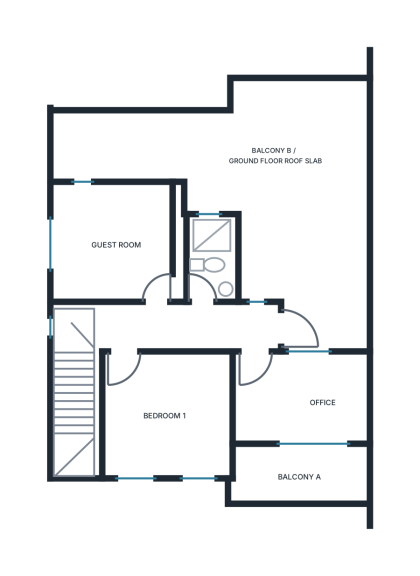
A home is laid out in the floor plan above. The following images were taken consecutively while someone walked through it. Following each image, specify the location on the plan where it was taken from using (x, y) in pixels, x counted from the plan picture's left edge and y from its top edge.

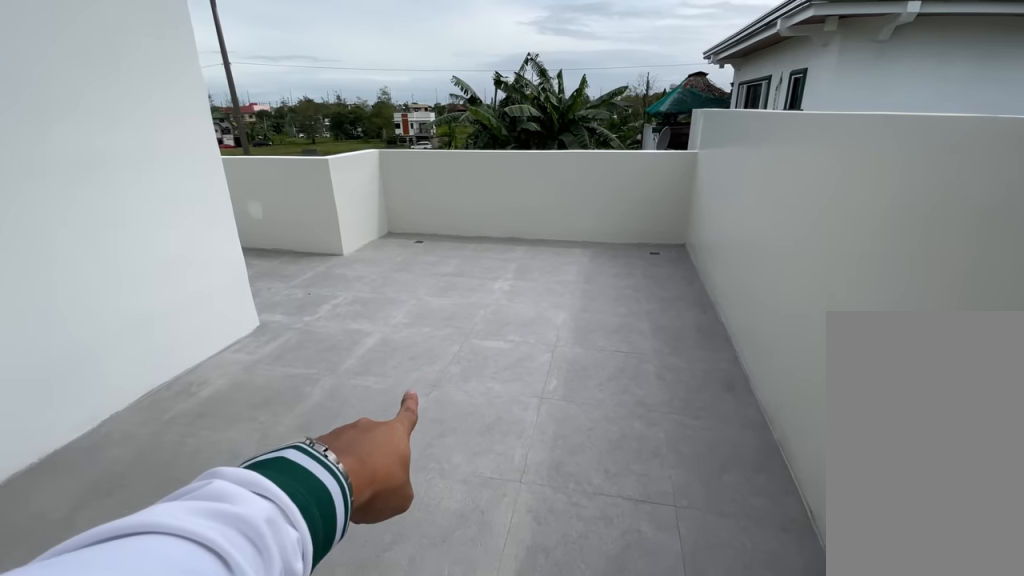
(336, 293)
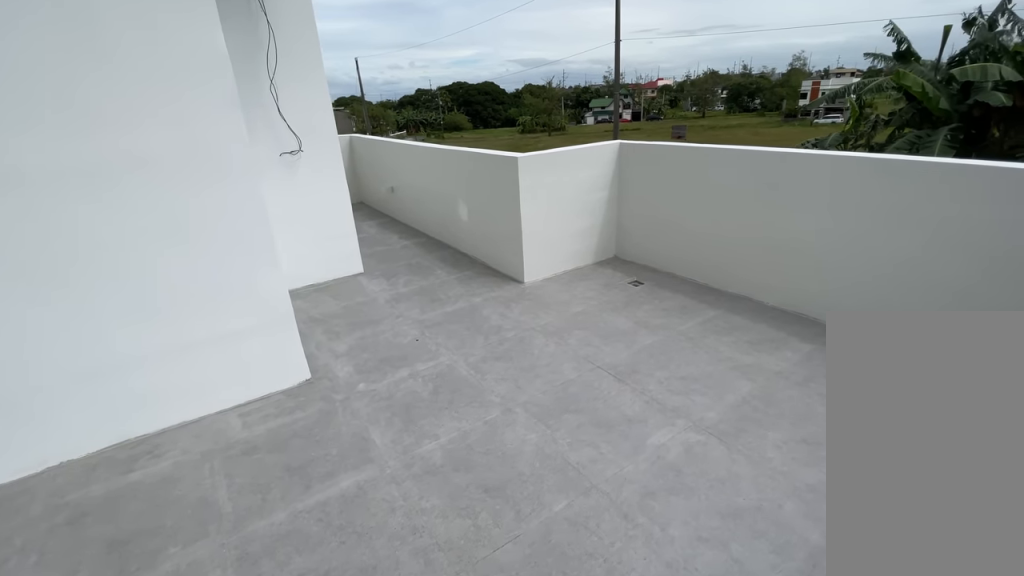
(336, 283)
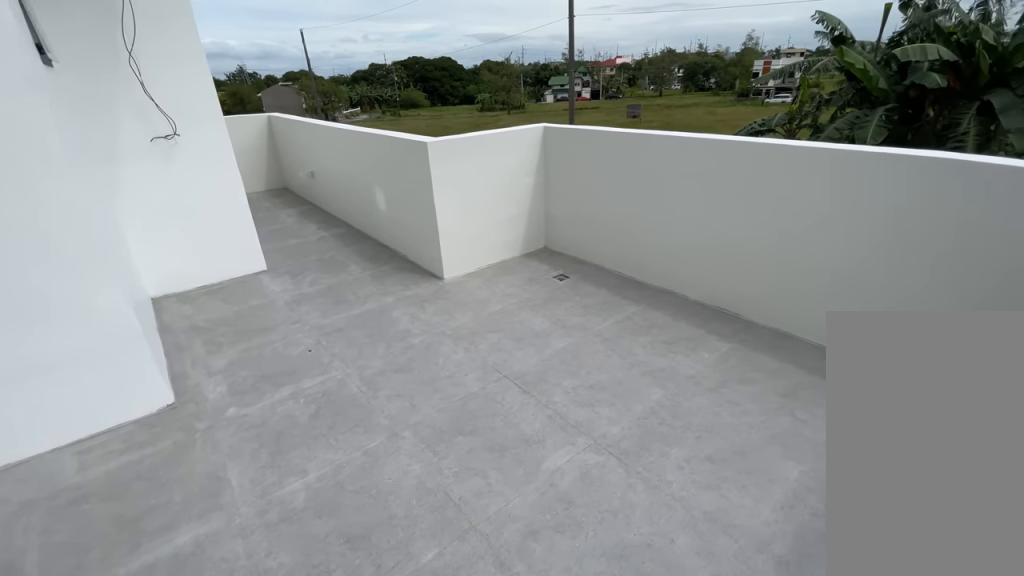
(336, 283)
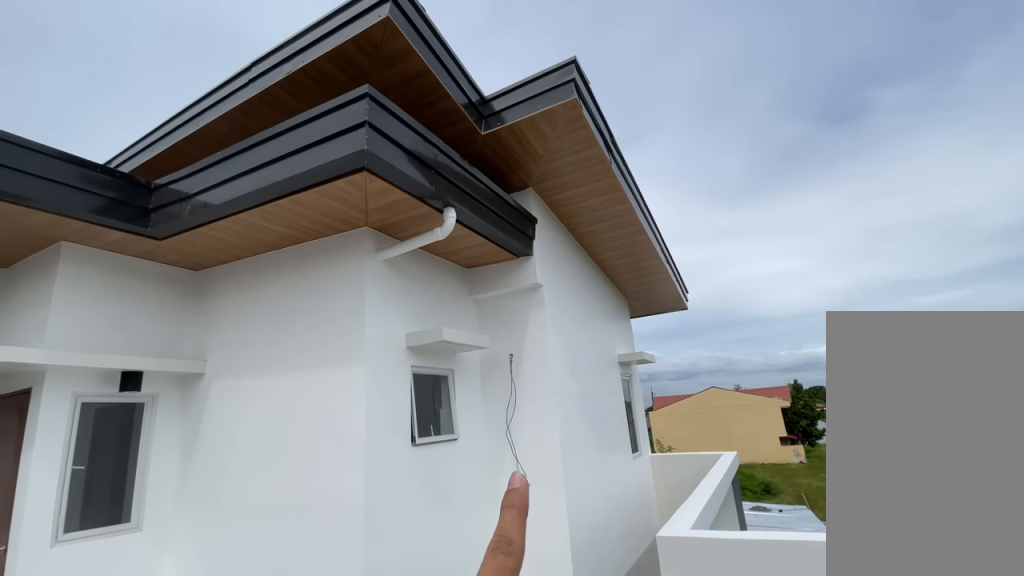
(336, 283)
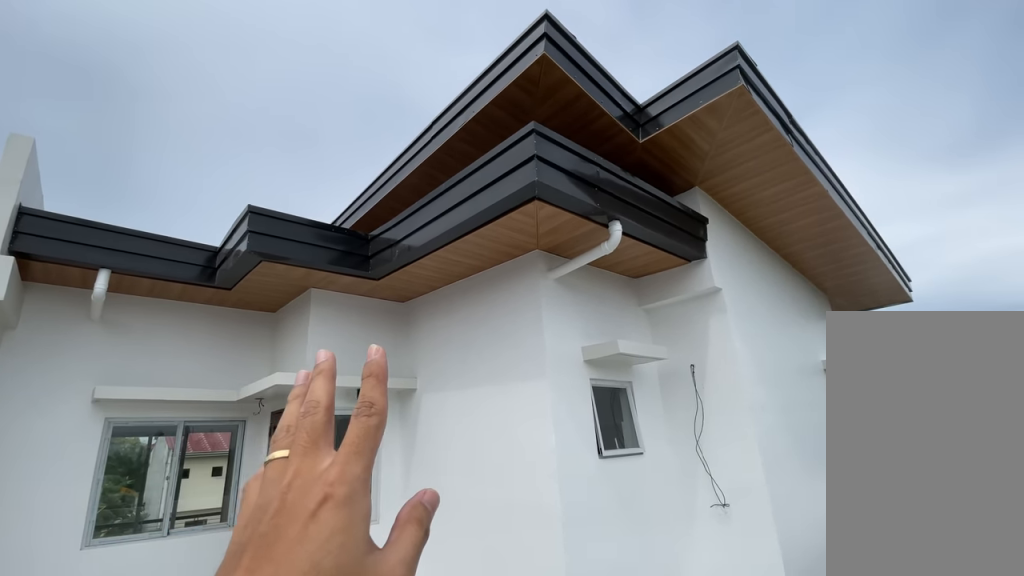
(335, 284)
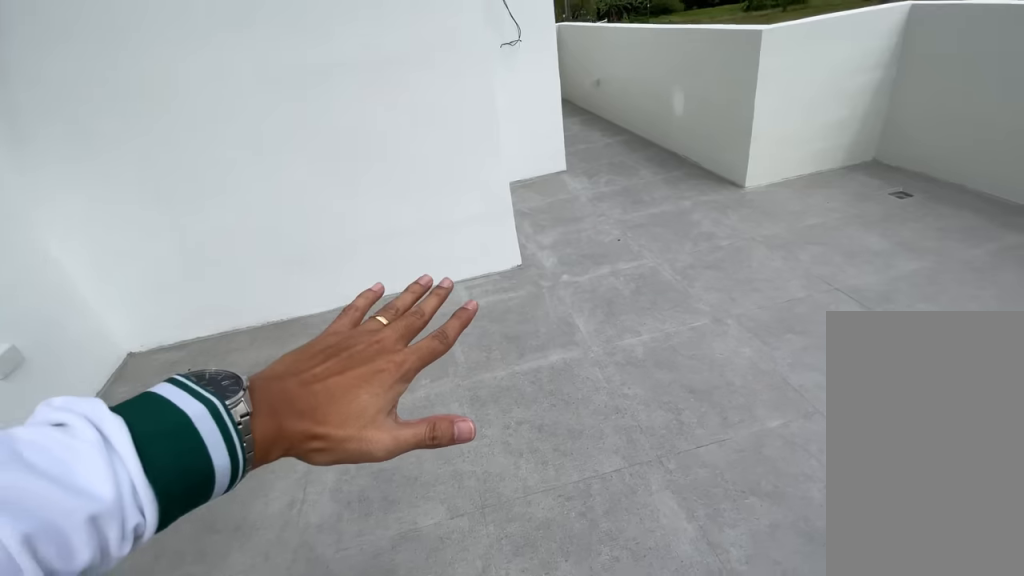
(297, 181)
